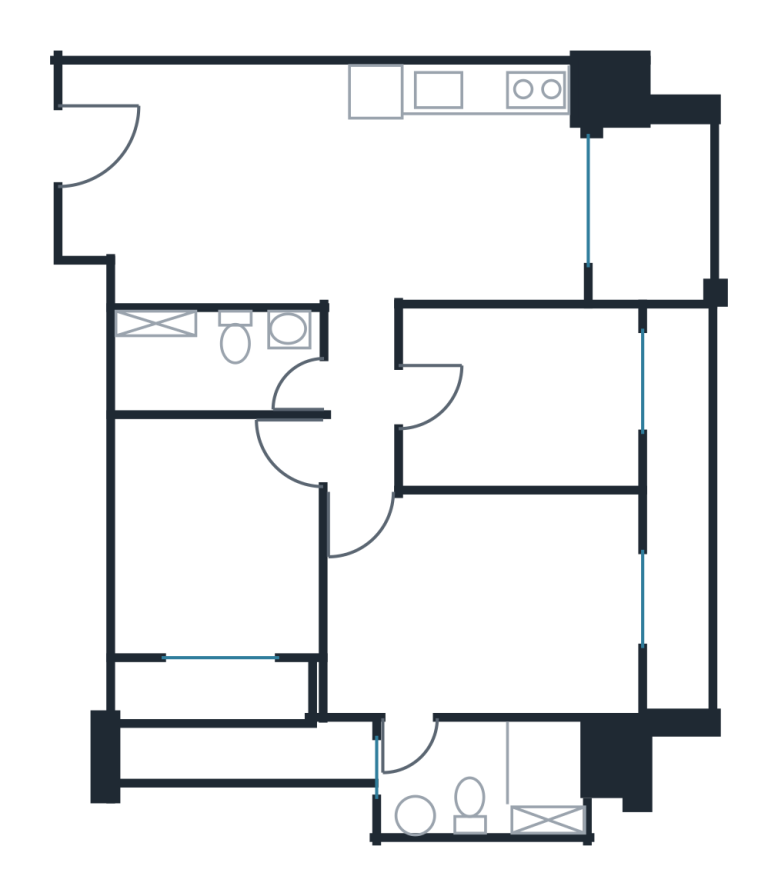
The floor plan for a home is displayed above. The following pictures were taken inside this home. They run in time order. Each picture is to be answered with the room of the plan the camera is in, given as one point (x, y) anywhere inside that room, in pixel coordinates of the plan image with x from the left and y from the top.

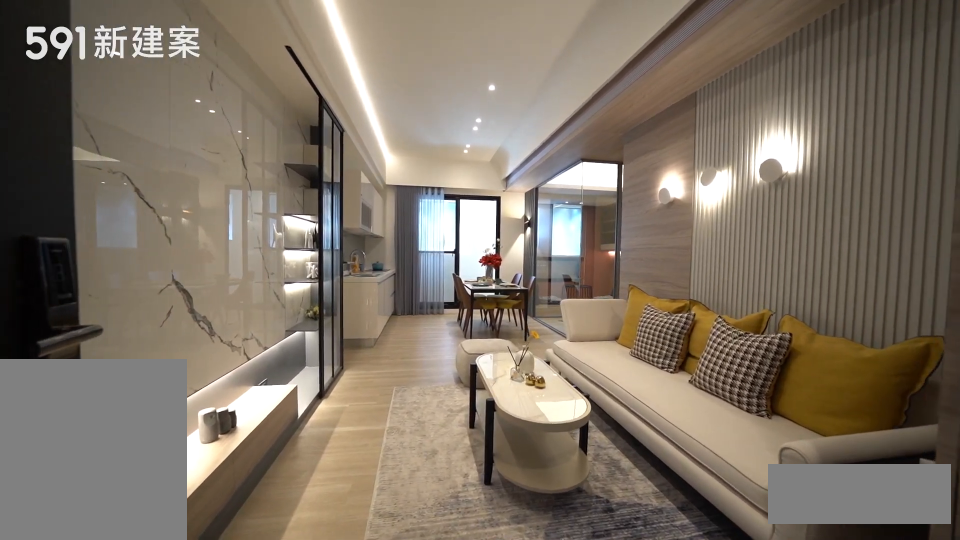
(200, 176)
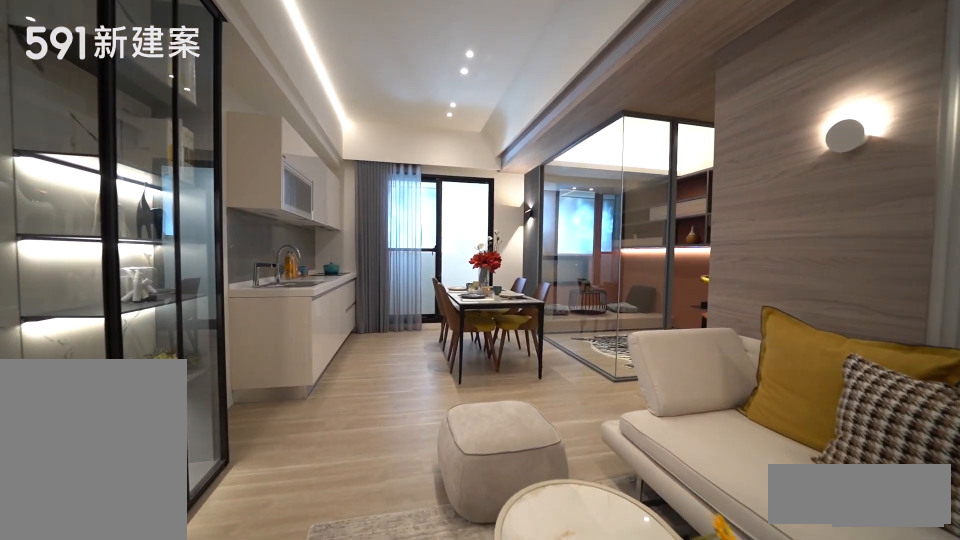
(200, 176)
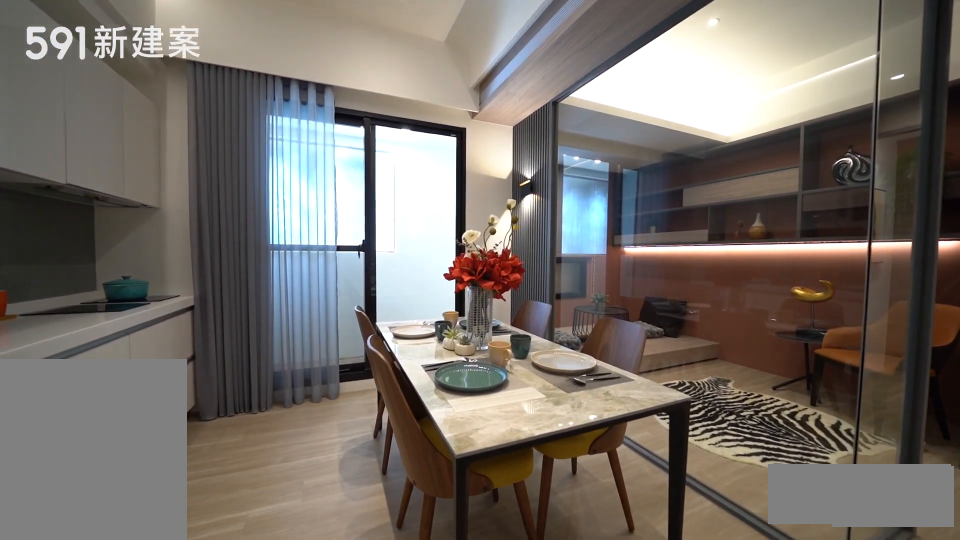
(488, 226)
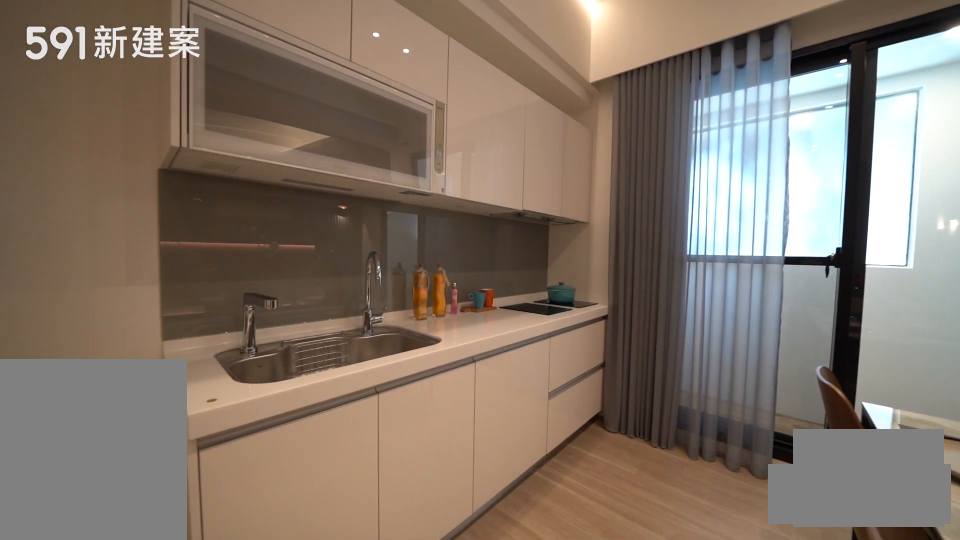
(461, 116)
